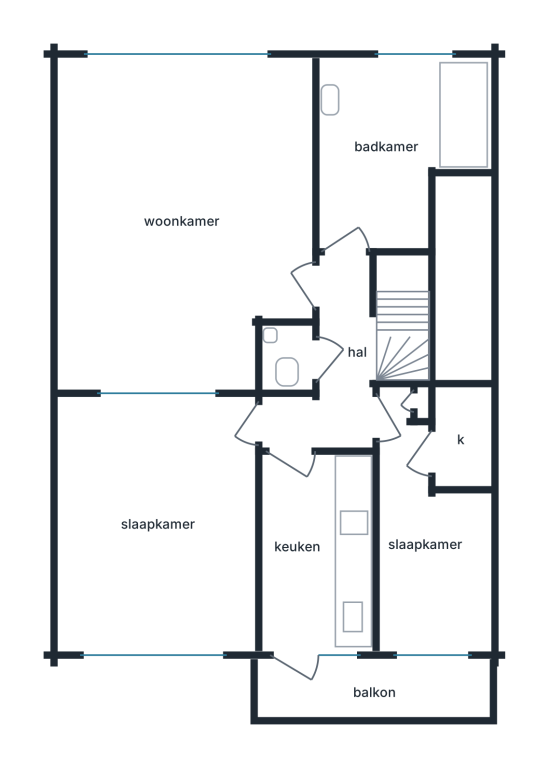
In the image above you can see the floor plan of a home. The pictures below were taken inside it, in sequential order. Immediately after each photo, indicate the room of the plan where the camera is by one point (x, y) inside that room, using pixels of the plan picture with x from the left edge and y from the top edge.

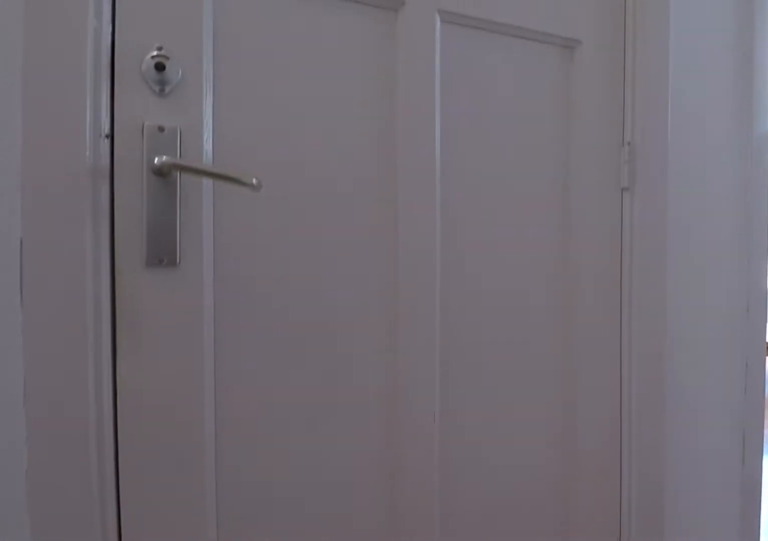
(335, 364)
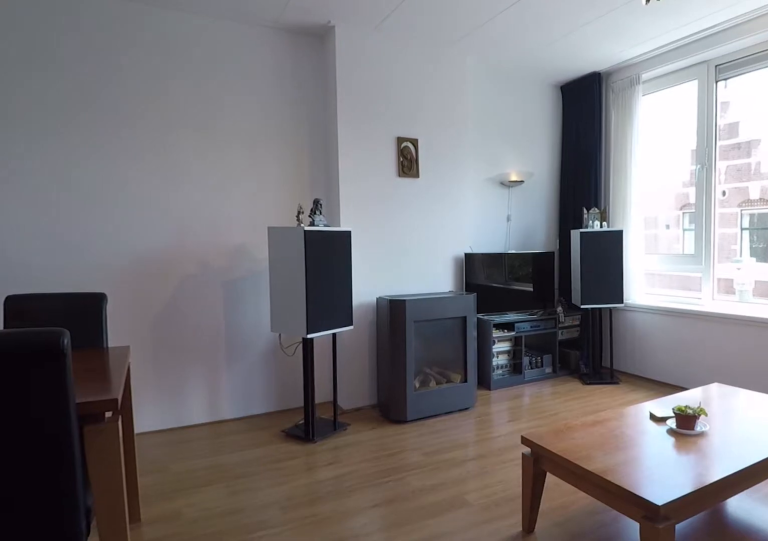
(182, 219)
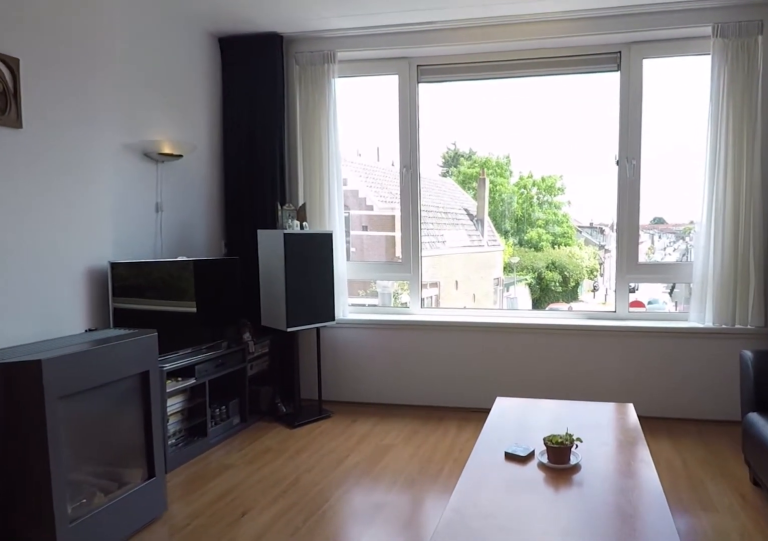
(182, 219)
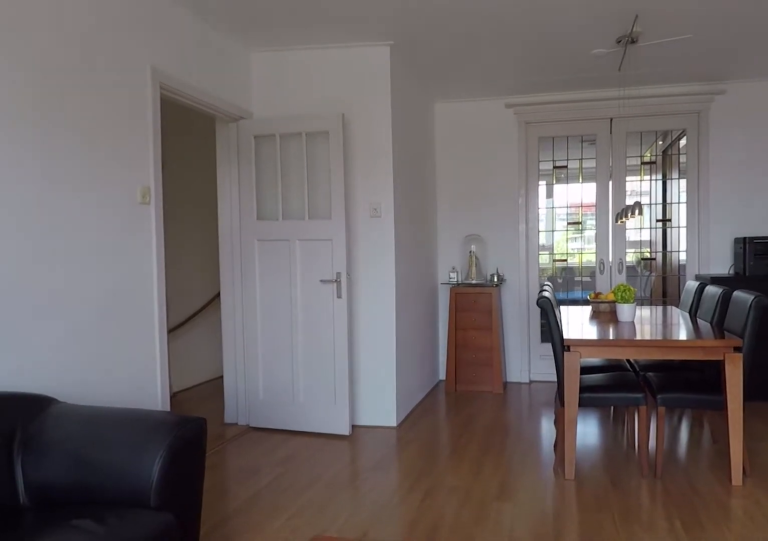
(182, 219)
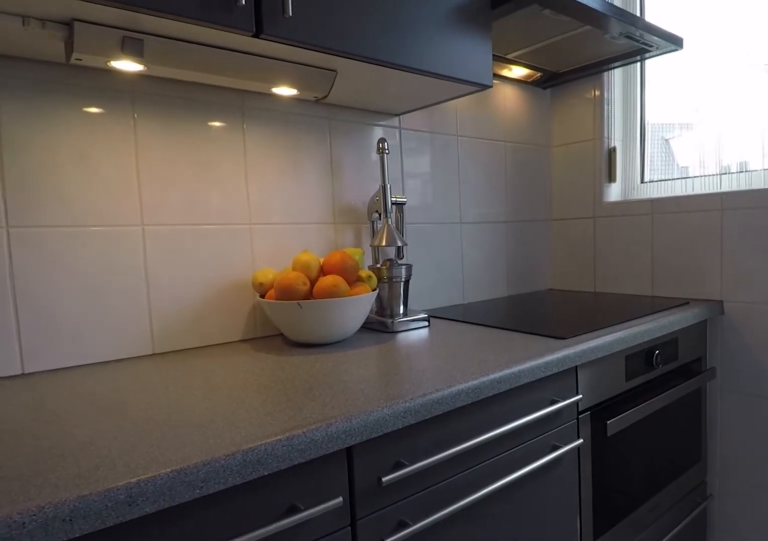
(316, 549)
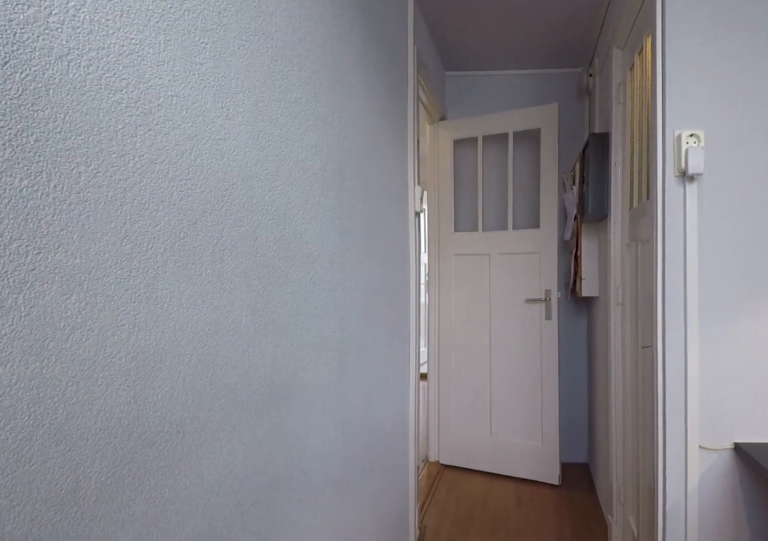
(426, 543)
